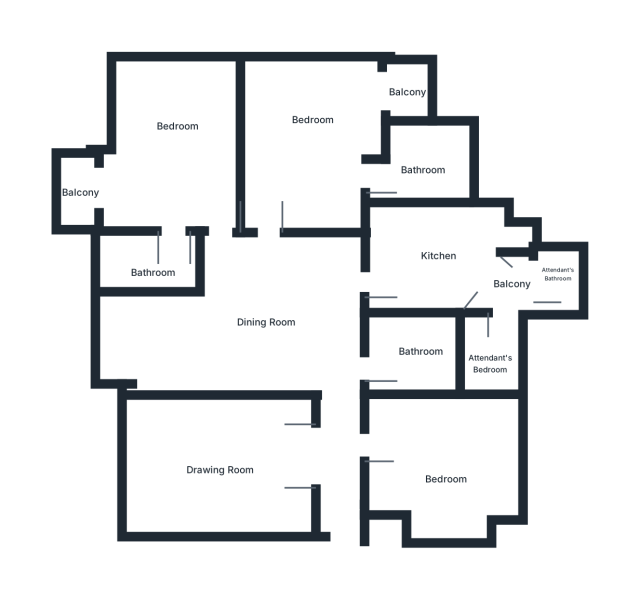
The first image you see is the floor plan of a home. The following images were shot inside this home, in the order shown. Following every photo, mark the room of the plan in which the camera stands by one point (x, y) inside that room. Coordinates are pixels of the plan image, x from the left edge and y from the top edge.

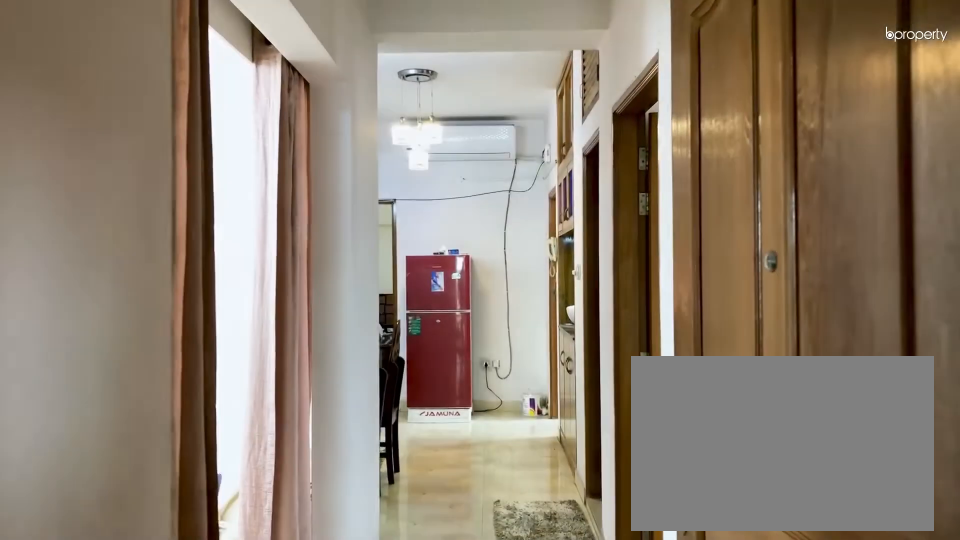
(345, 508)
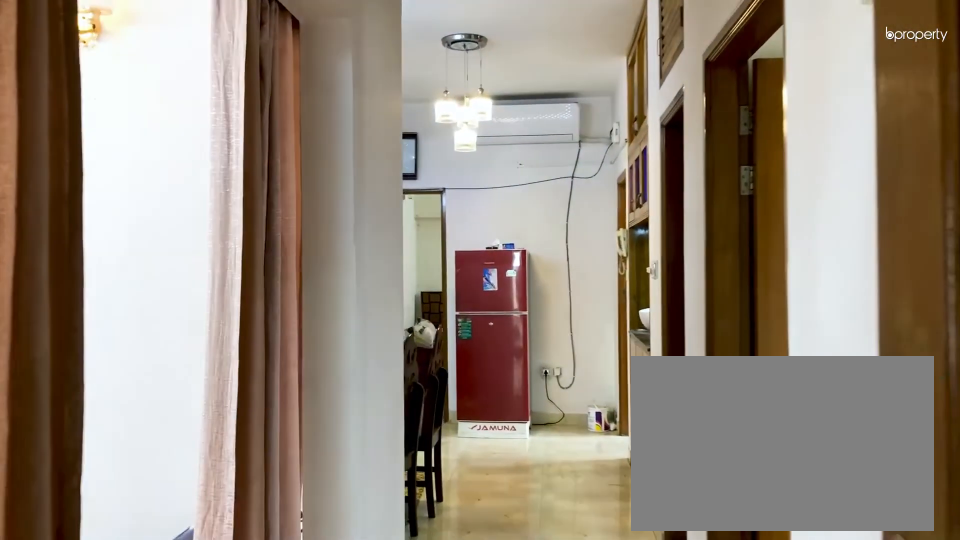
(345, 508)
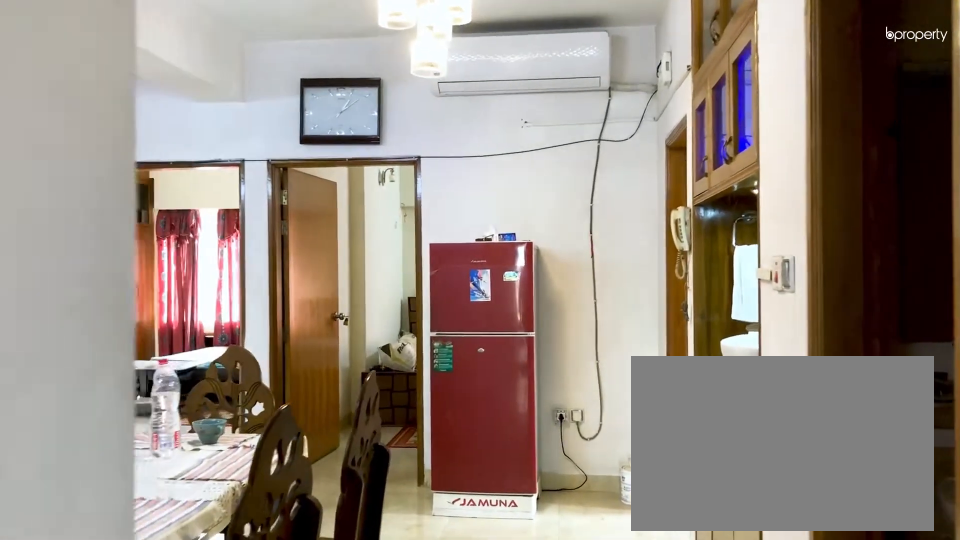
(264, 327)
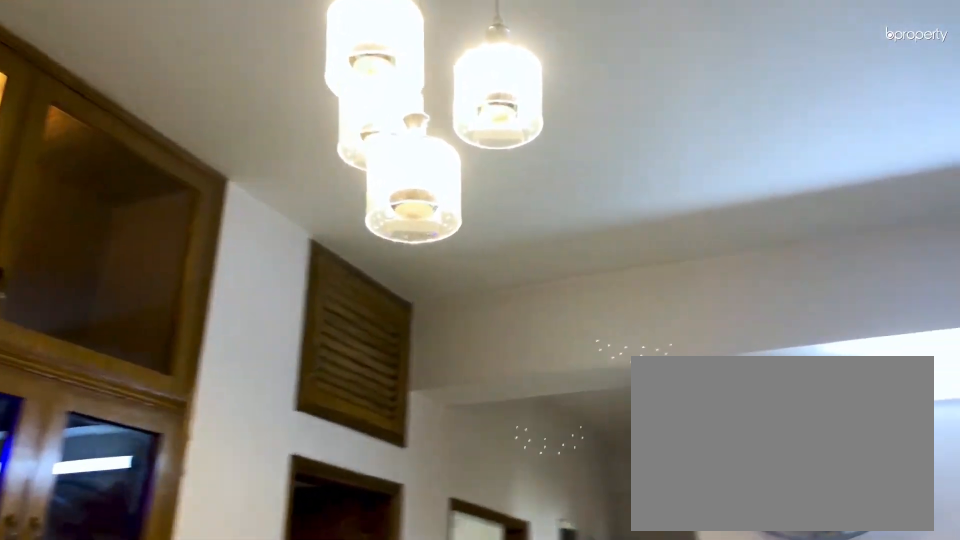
(264, 327)
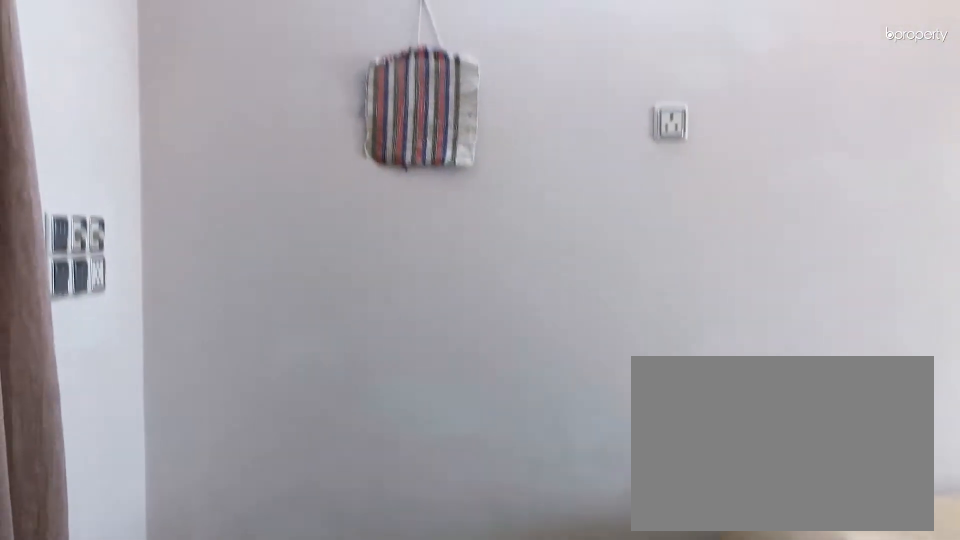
(212, 484)
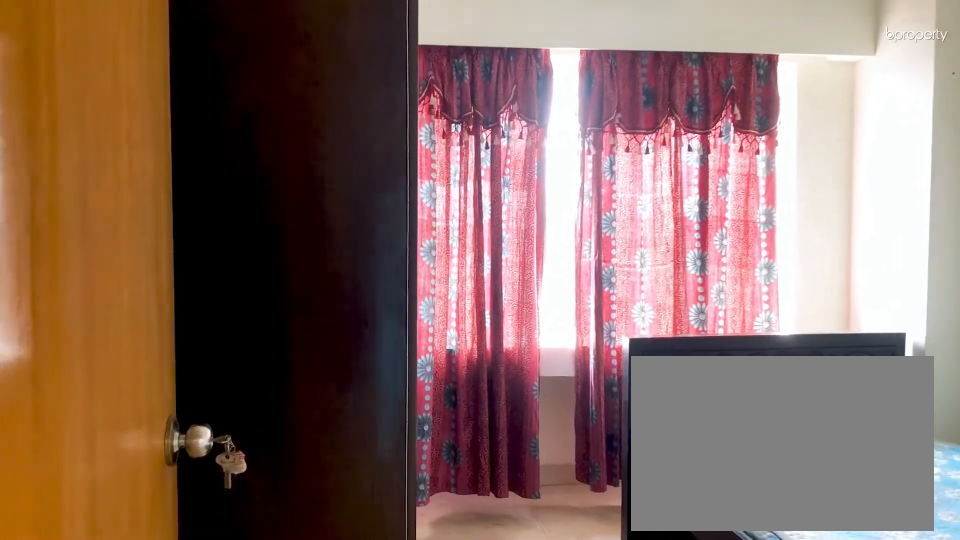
(397, 455)
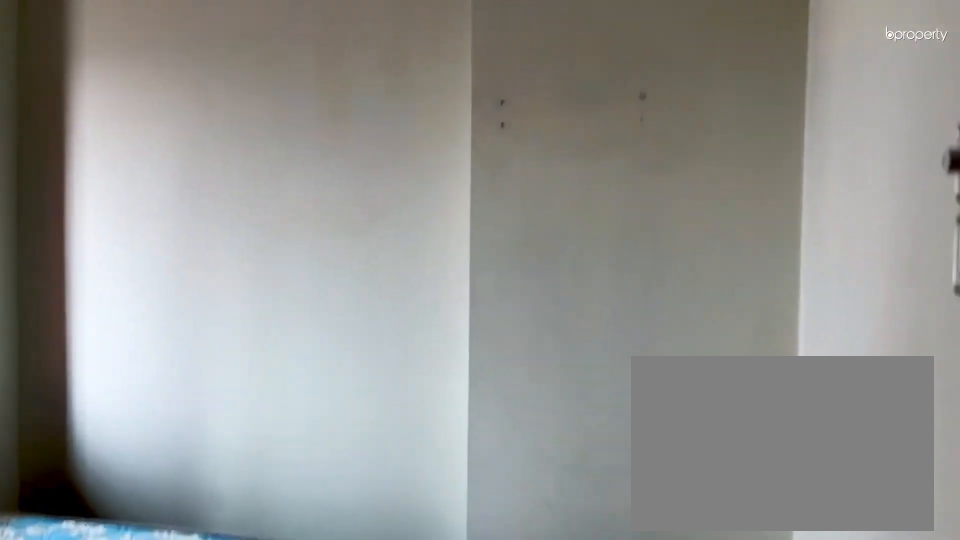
(459, 463)
